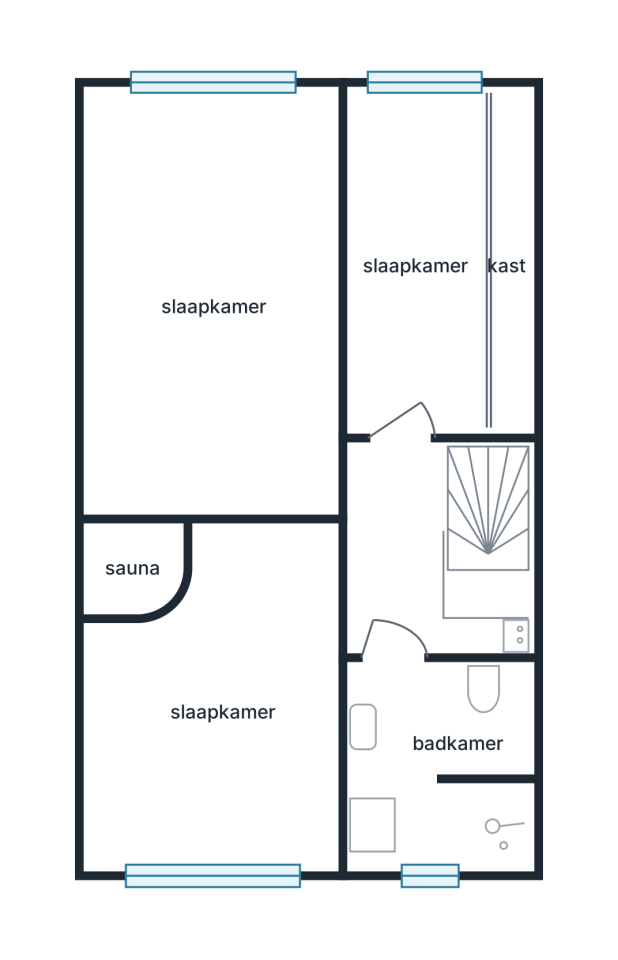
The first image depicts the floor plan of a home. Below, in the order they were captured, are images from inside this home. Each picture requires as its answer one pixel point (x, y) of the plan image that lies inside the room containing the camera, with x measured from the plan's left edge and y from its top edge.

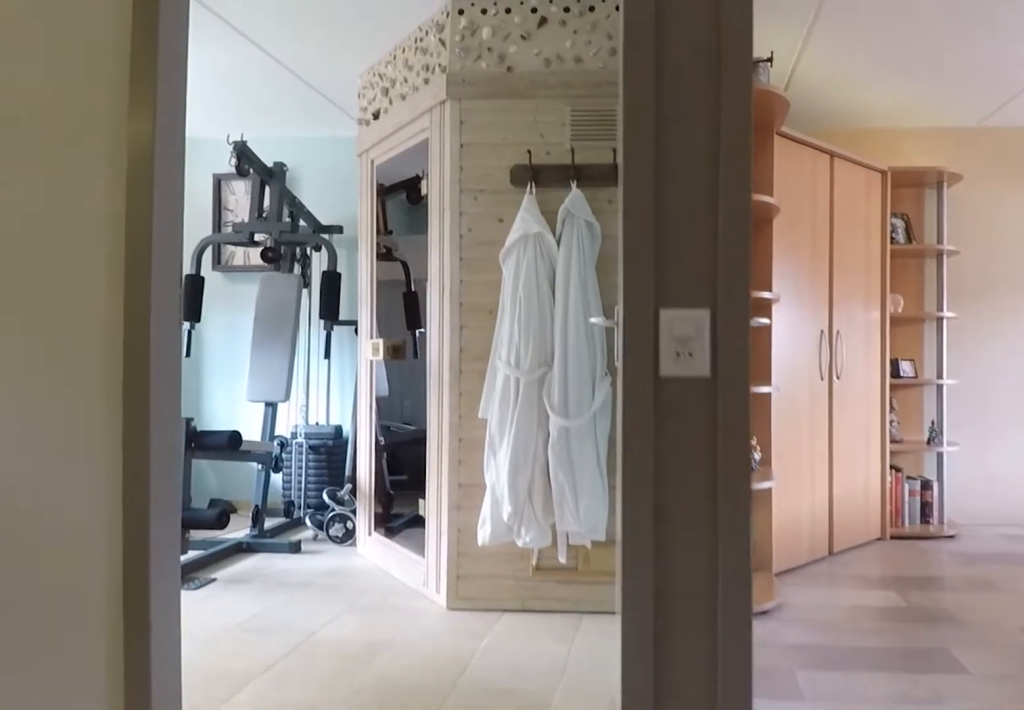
(406, 557)
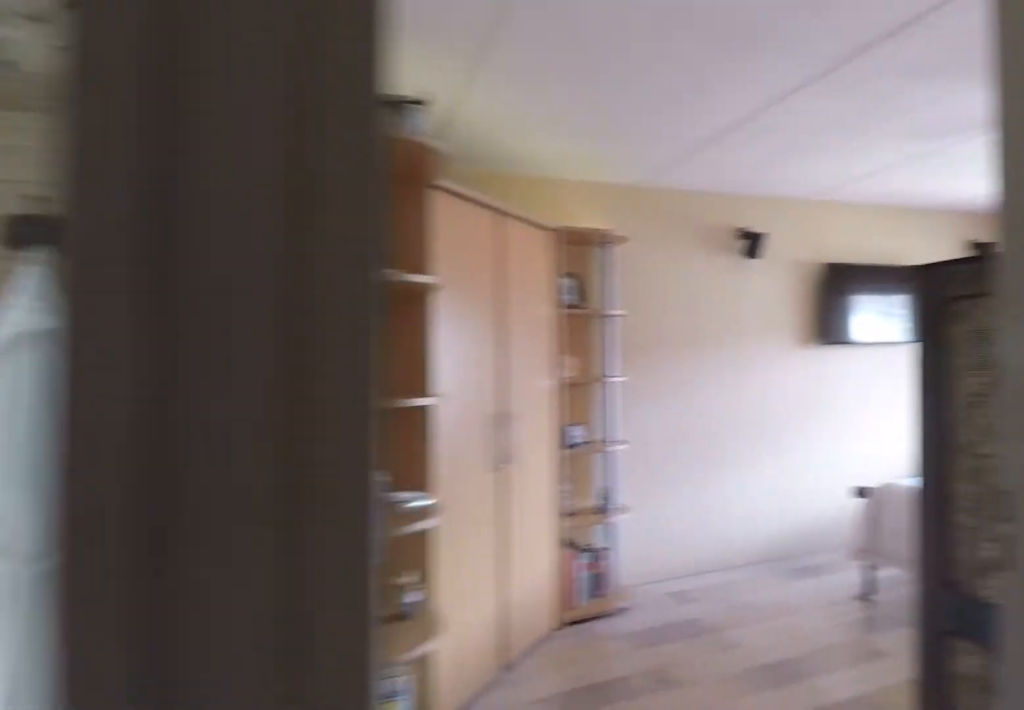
(406, 557)
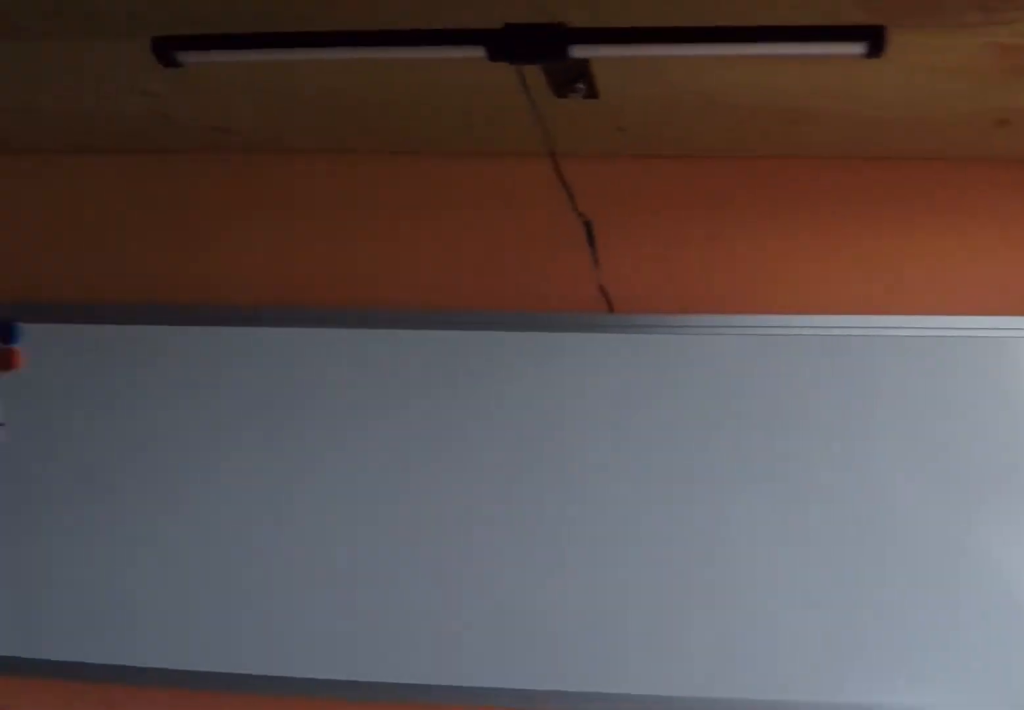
(415, 263)
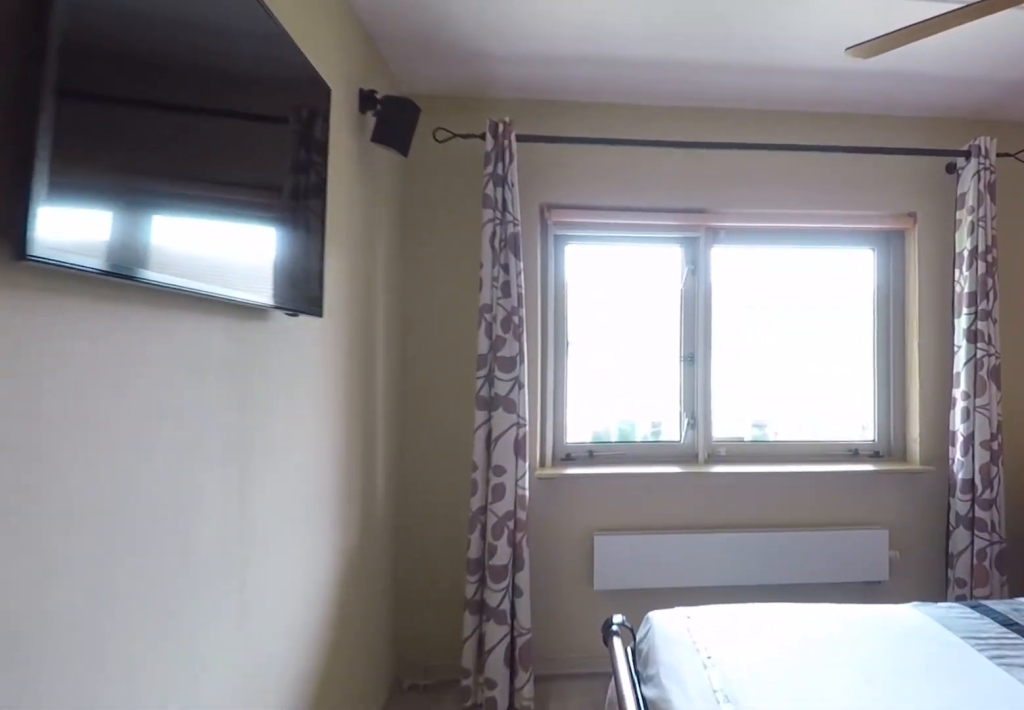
(144, 233)
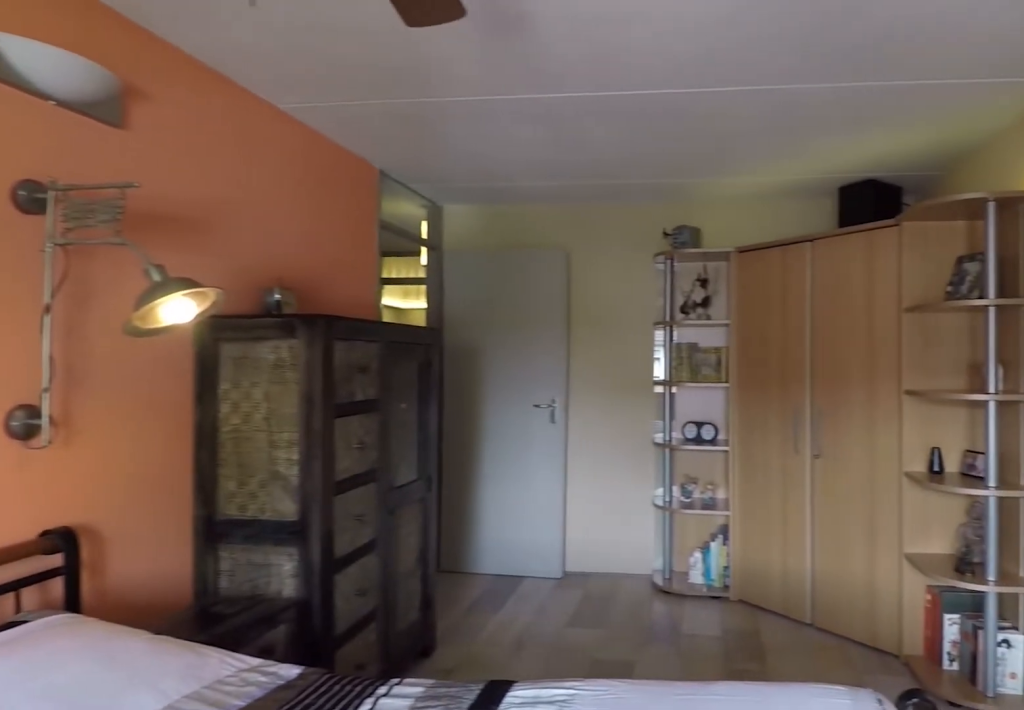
(144, 233)
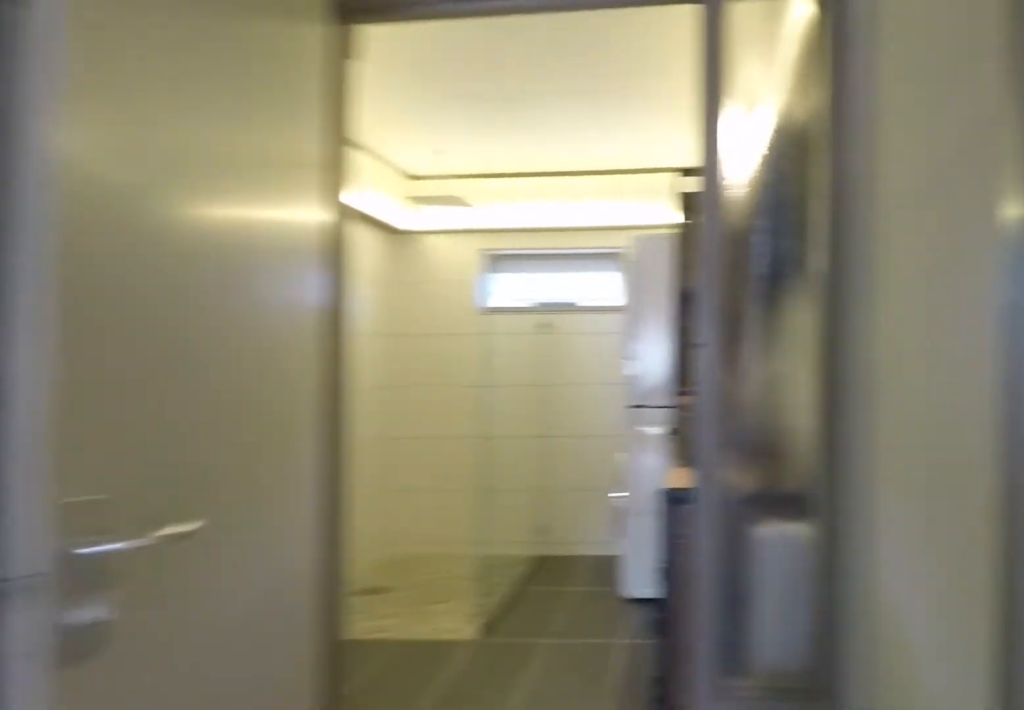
(404, 555)
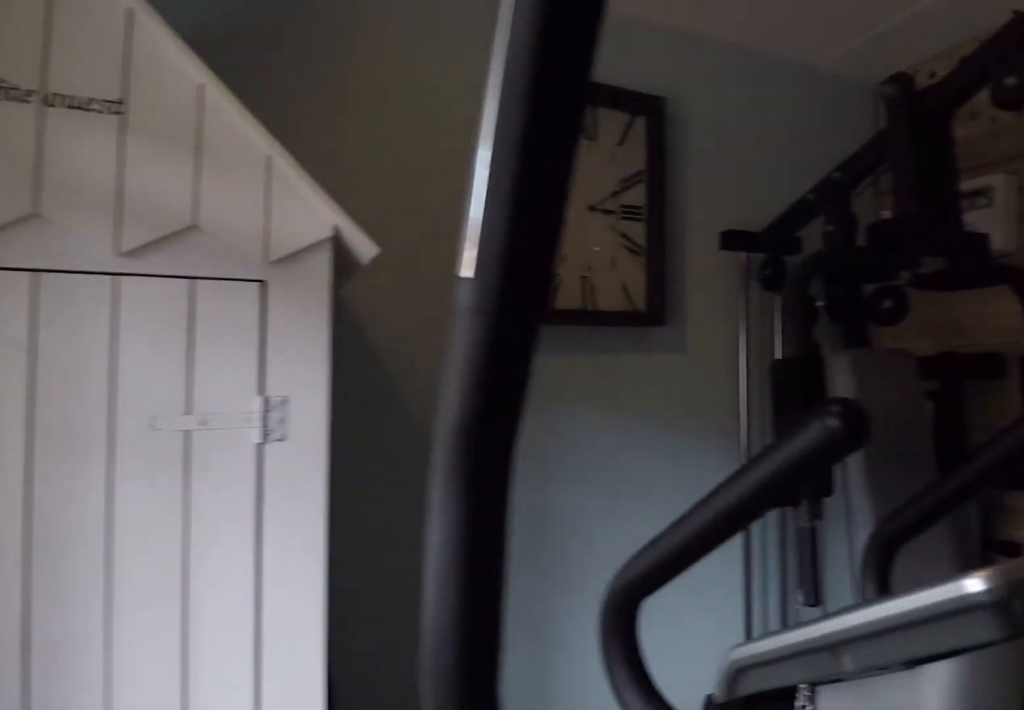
(223, 709)
